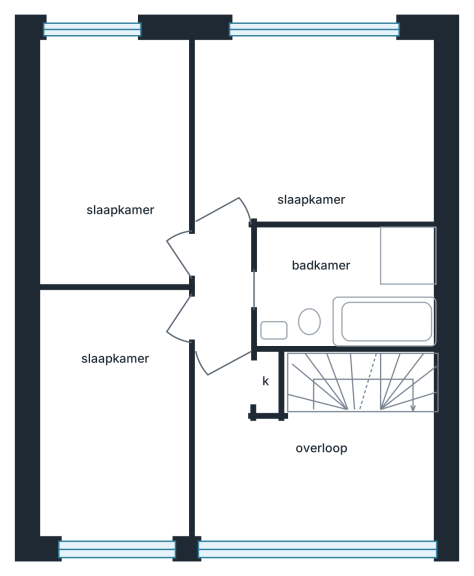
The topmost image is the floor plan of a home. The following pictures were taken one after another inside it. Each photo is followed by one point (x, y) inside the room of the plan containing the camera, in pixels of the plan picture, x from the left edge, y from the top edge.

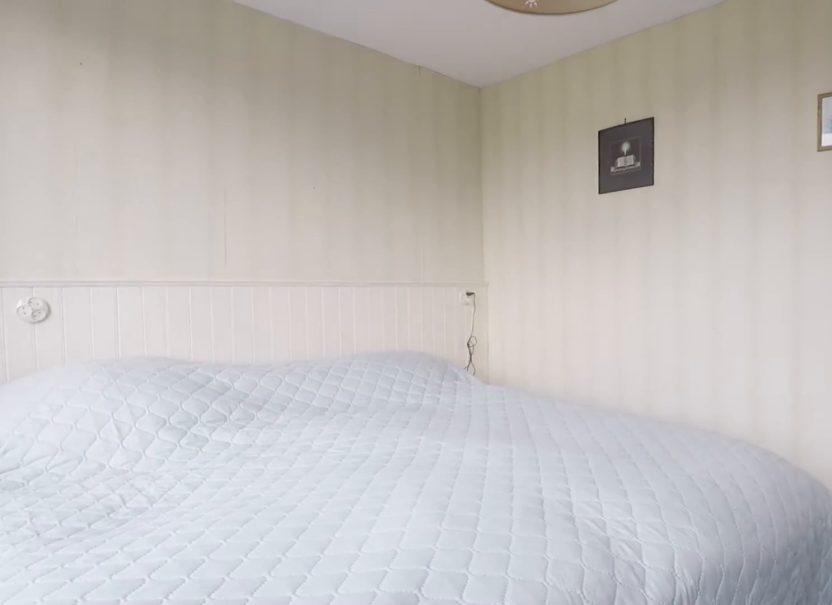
(322, 136)
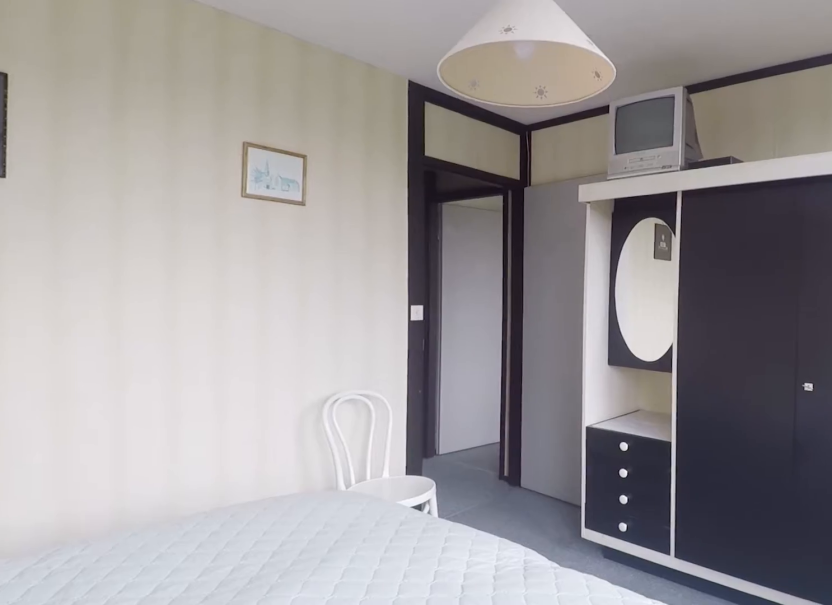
(322, 136)
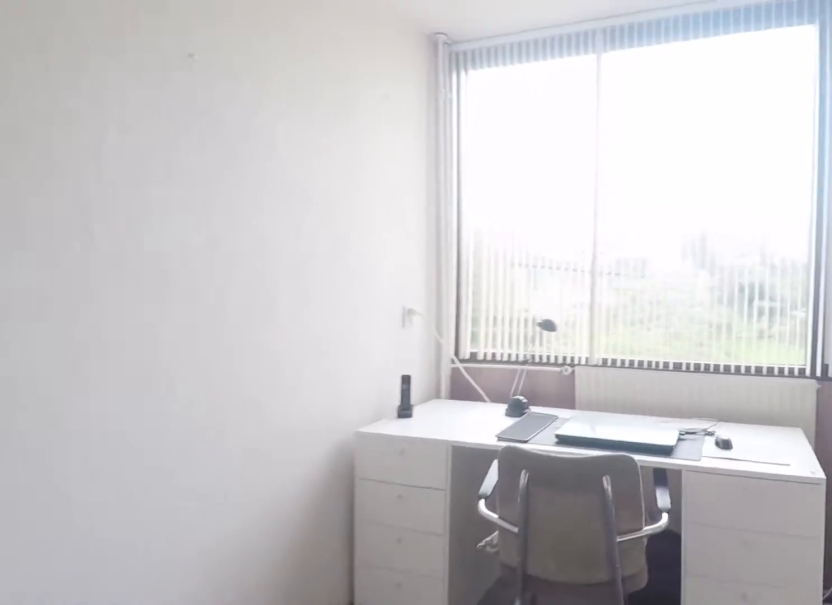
(107, 165)
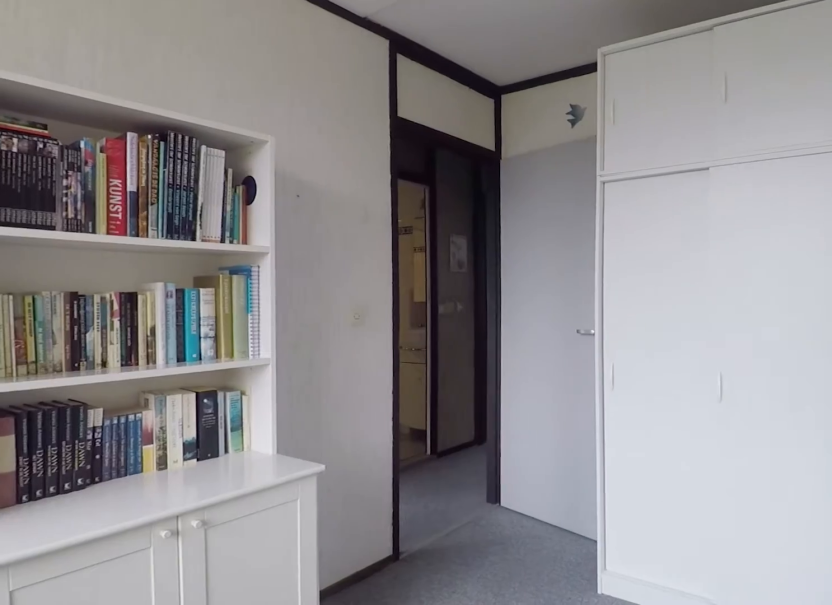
(107, 165)
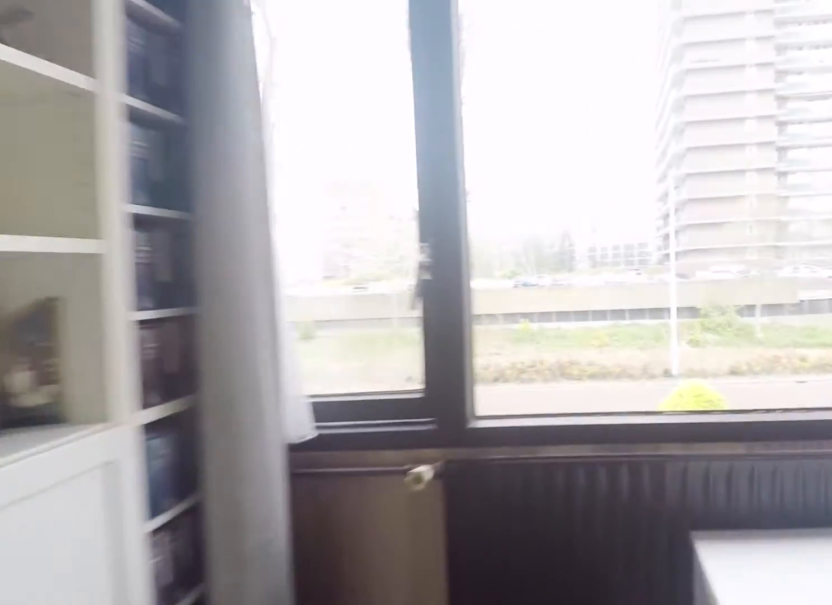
(118, 398)
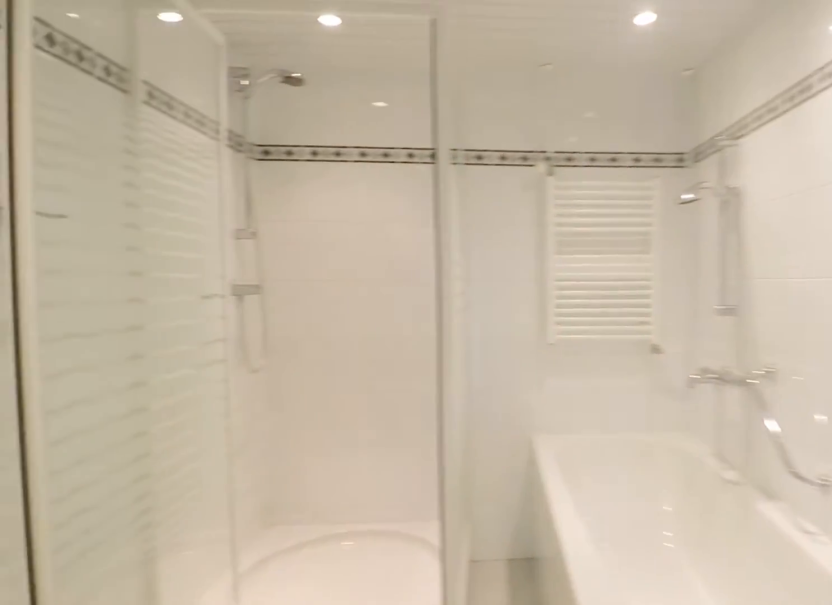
(349, 287)
